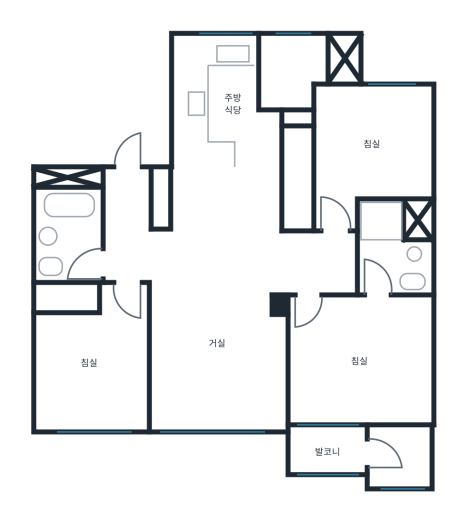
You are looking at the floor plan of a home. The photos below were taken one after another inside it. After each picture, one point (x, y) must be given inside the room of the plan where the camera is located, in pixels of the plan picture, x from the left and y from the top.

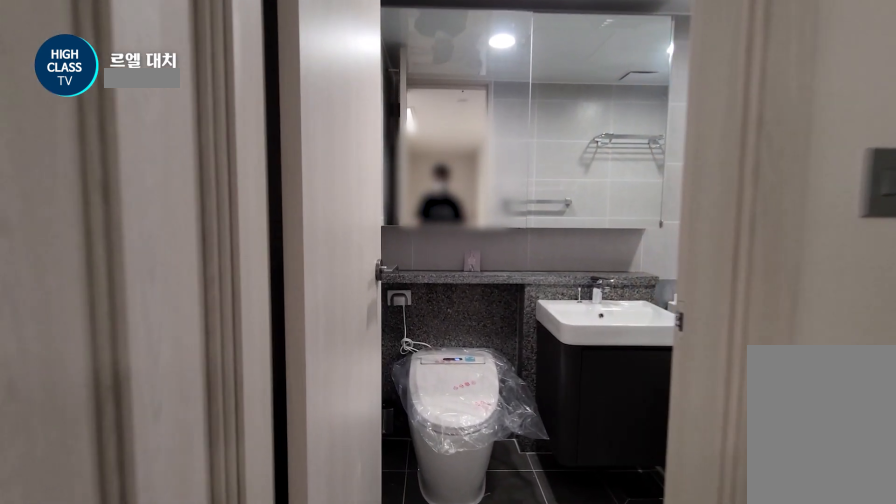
(139, 257)
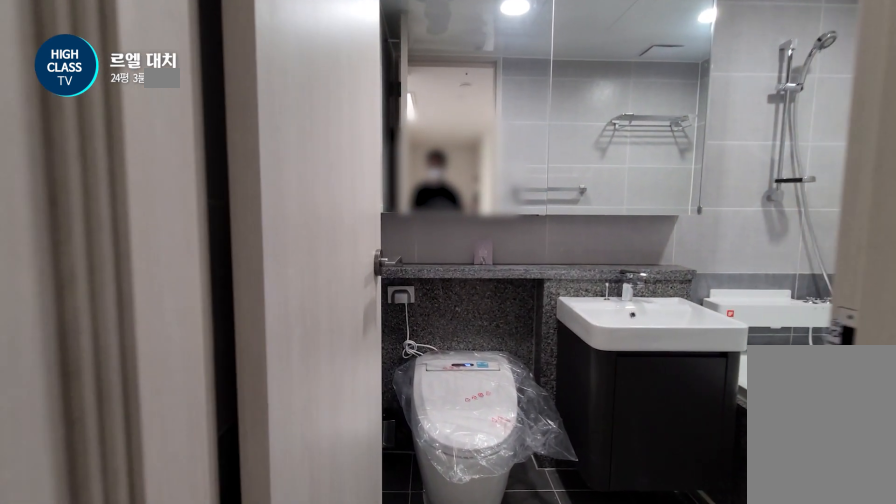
(139, 257)
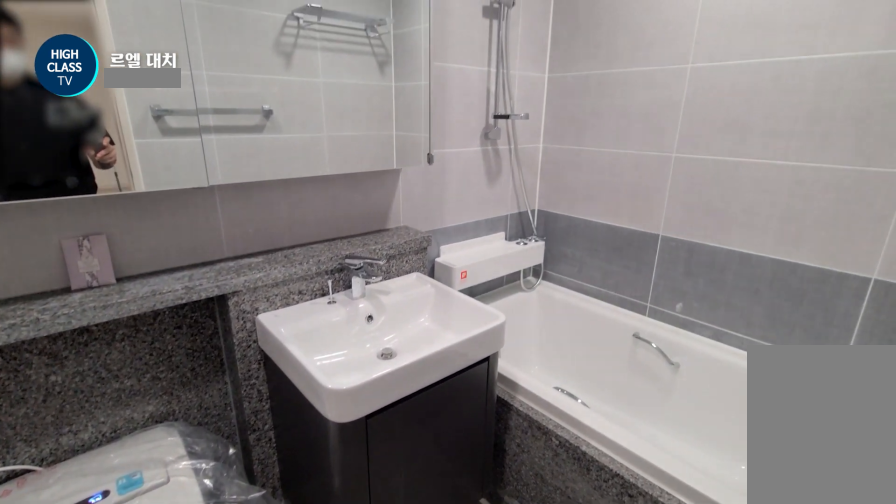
(66, 235)
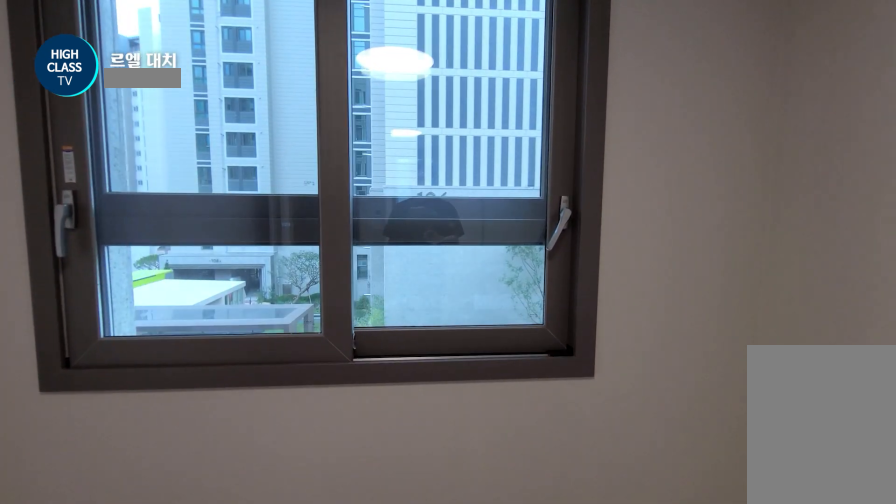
(92, 357)
